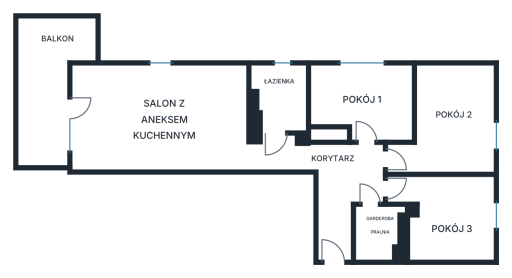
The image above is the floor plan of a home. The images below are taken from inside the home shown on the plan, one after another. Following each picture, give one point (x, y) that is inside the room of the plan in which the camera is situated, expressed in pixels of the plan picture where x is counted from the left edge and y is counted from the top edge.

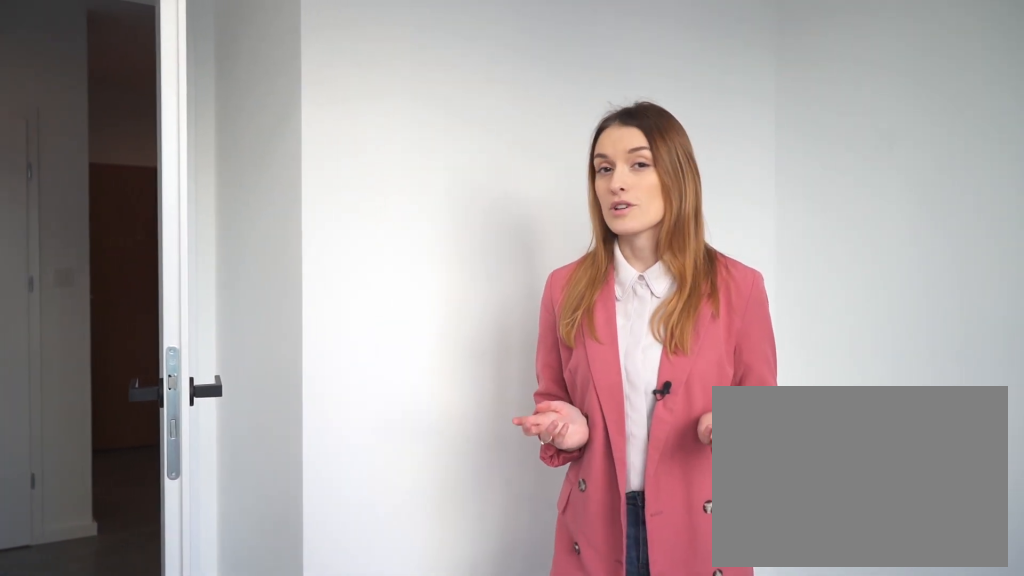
(364, 99)
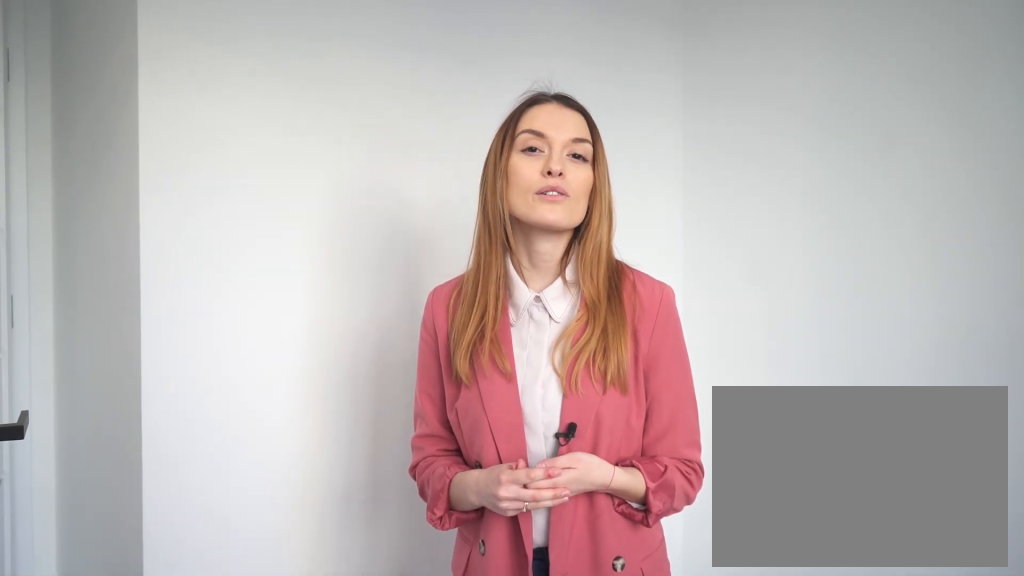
(364, 99)
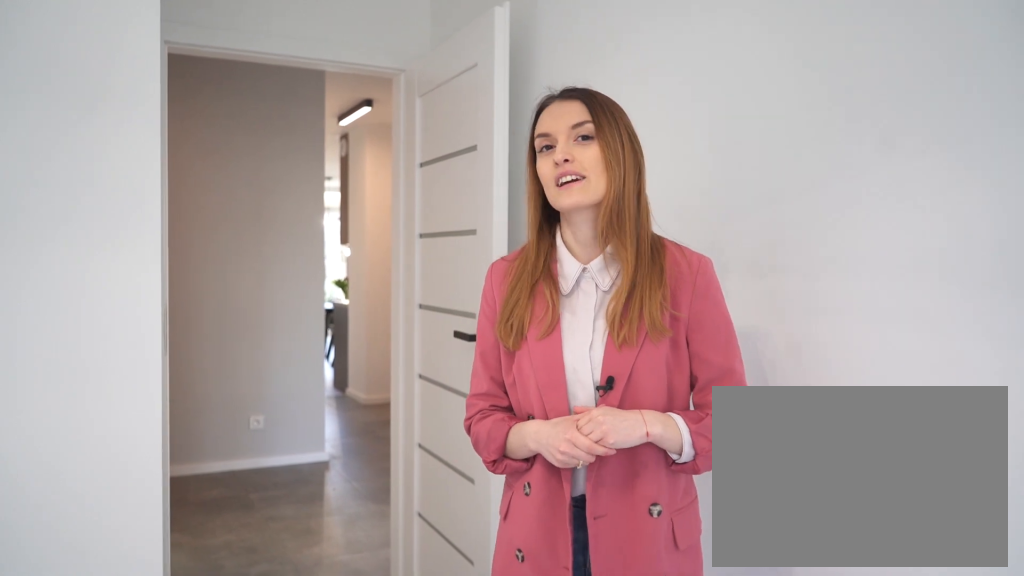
(449, 216)
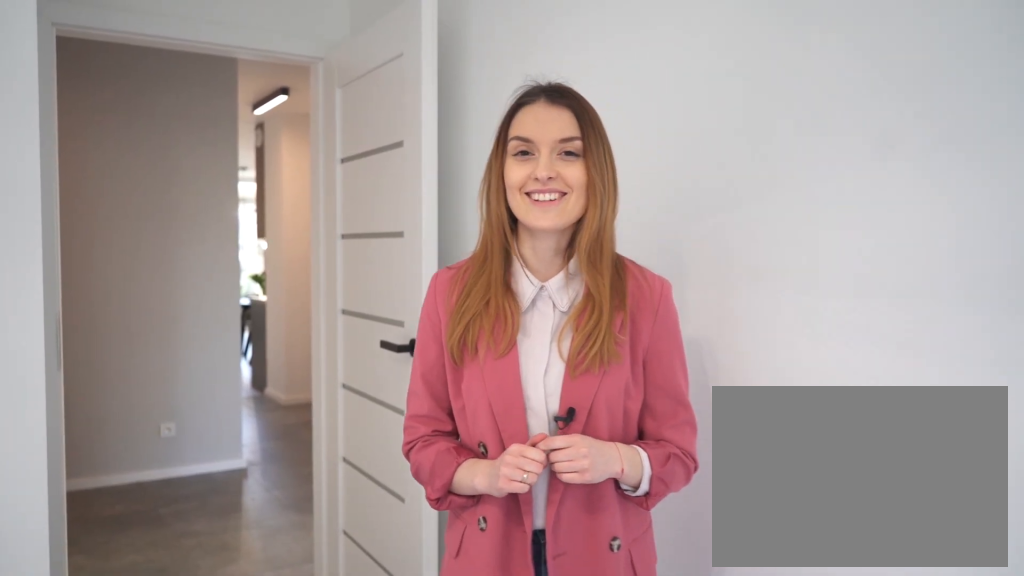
(462, 216)
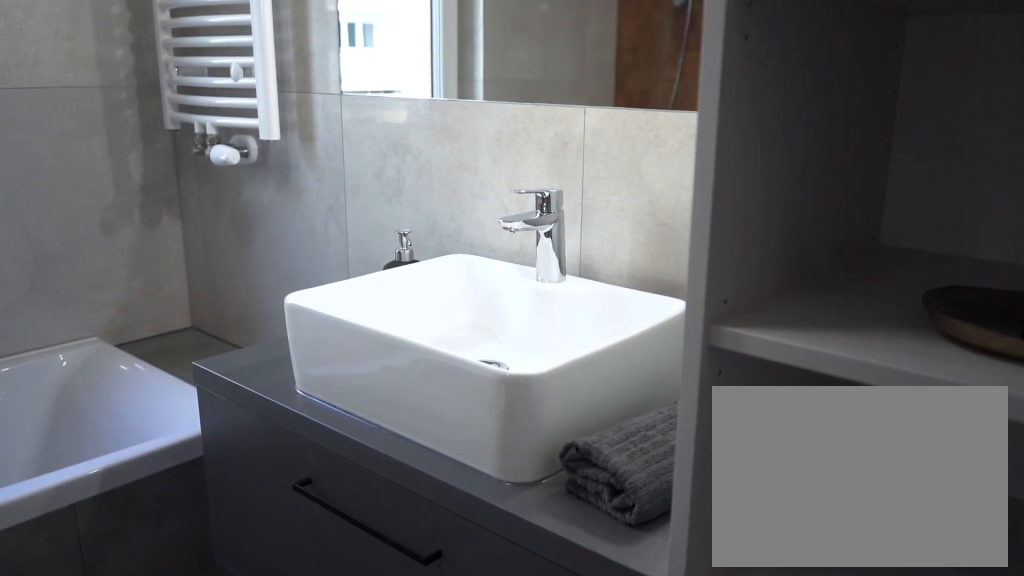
(280, 98)
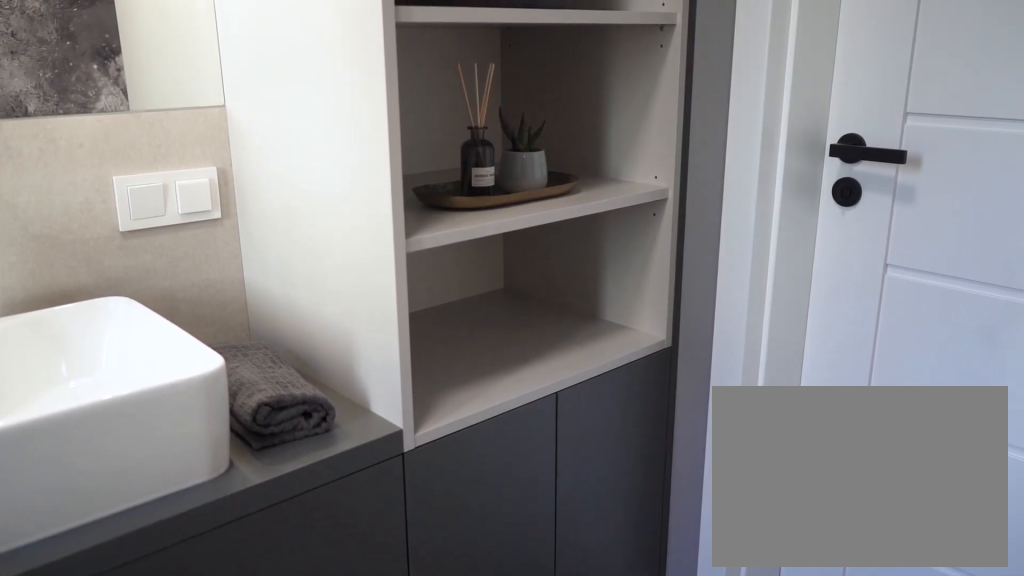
(280, 98)
